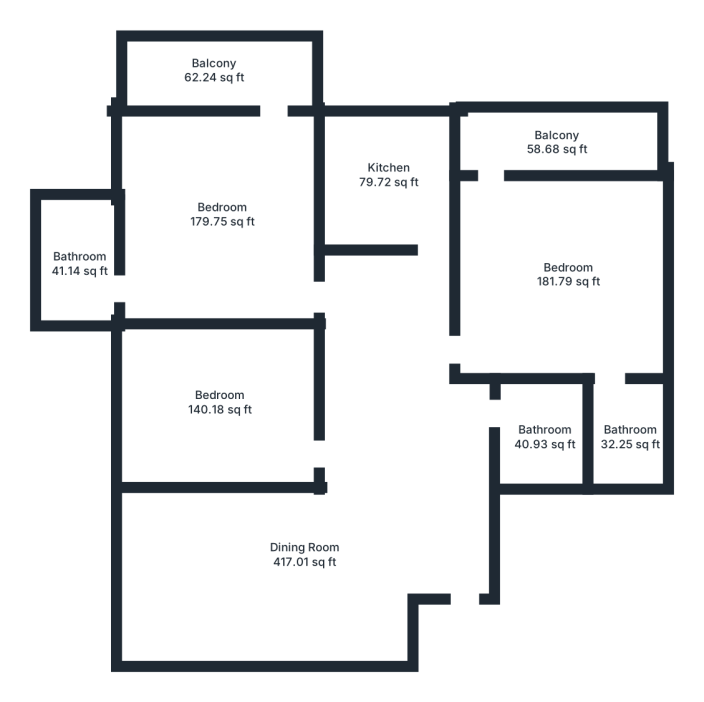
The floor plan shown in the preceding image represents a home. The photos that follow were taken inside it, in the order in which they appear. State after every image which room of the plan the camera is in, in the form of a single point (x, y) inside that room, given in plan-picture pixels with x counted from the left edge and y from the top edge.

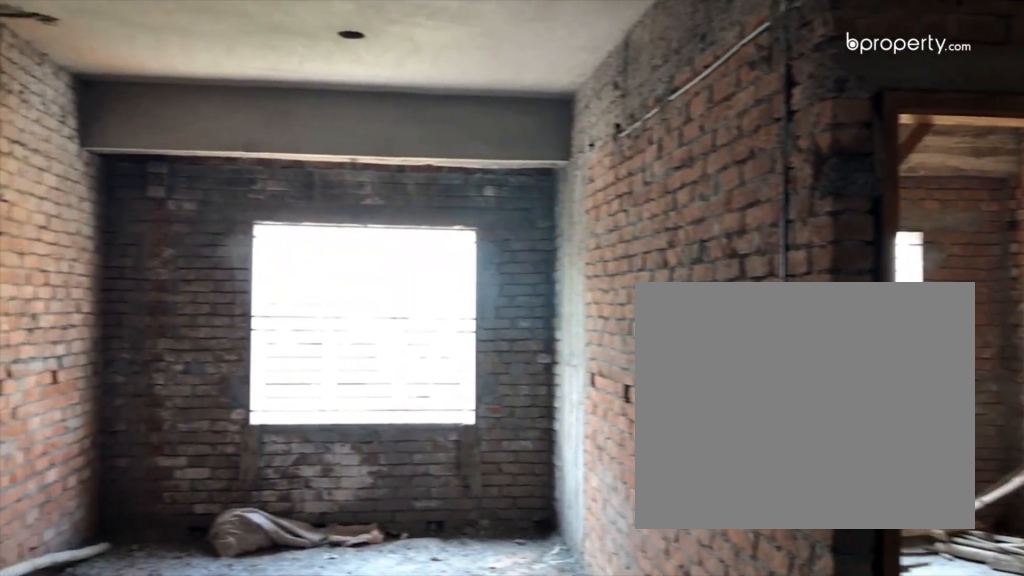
(406, 483)
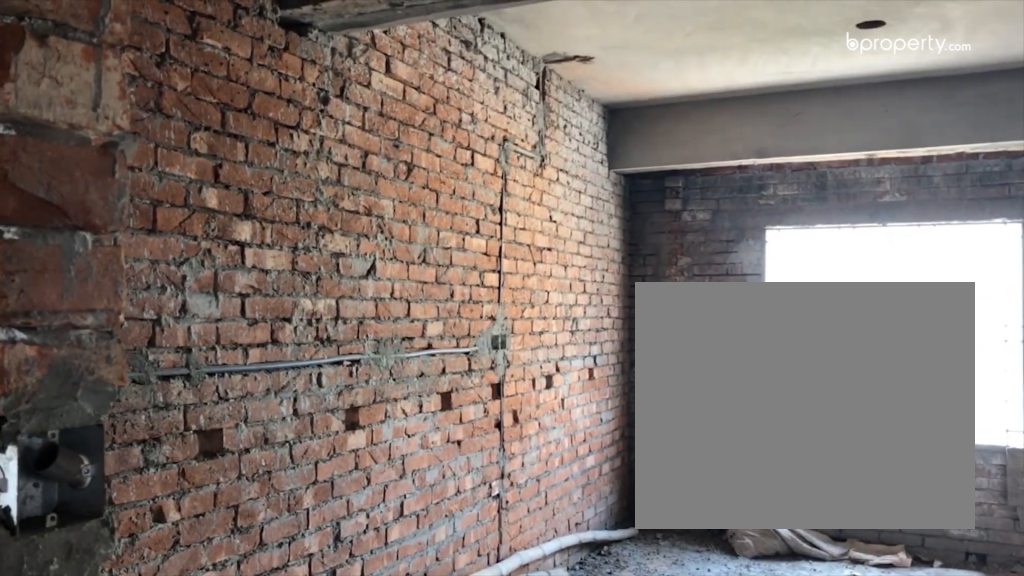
(406, 483)
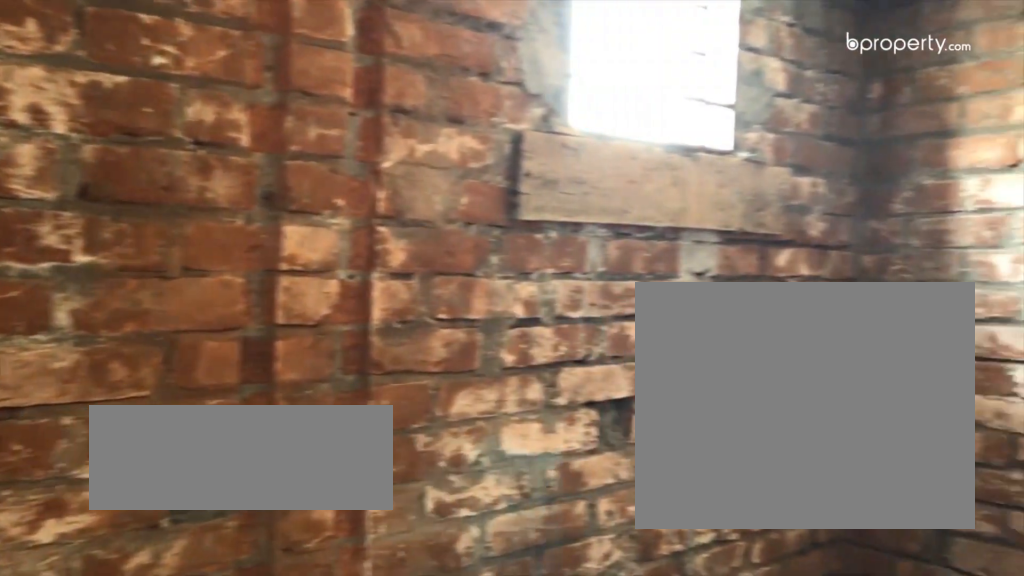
(84, 271)
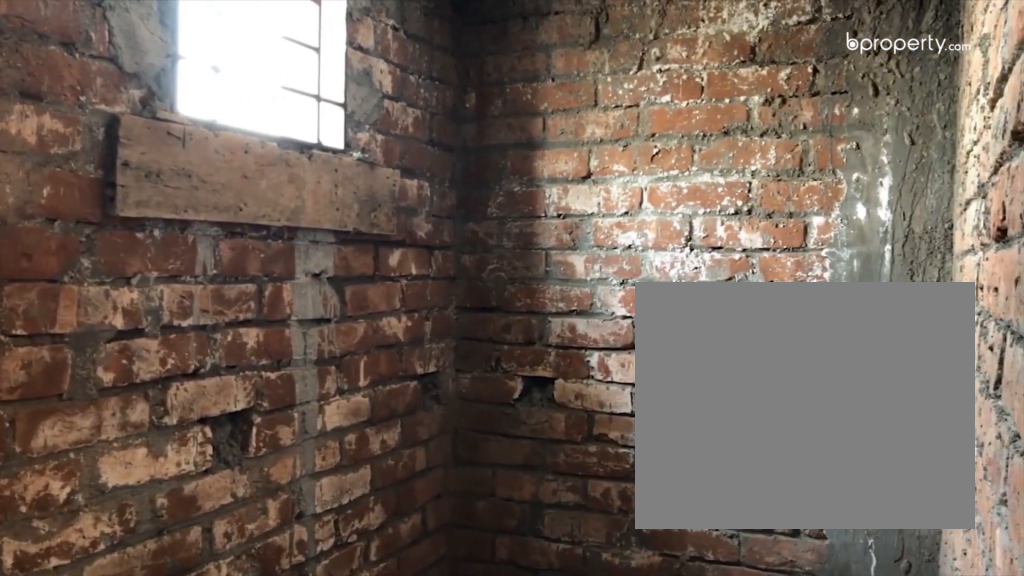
(84, 271)
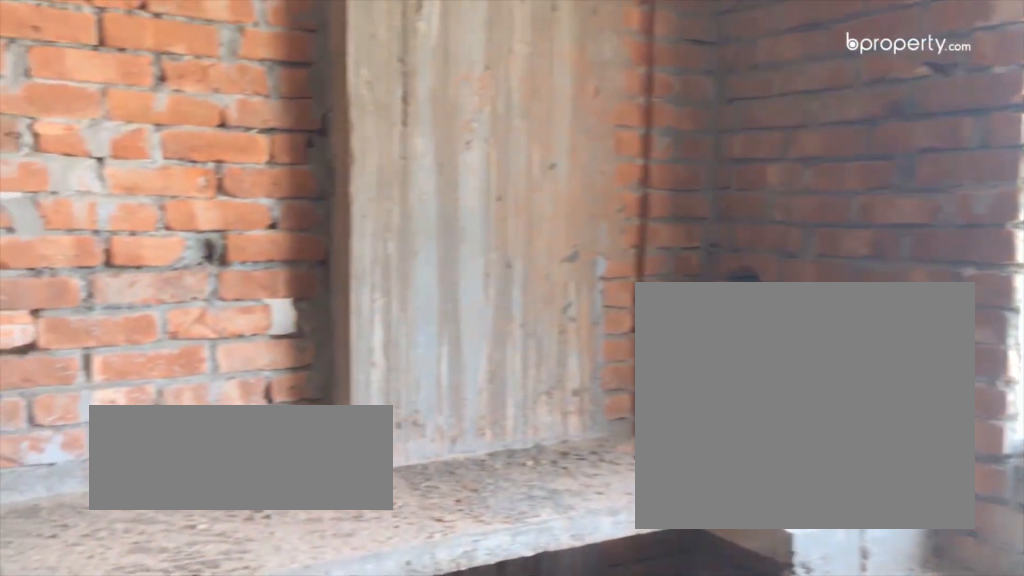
(396, 181)
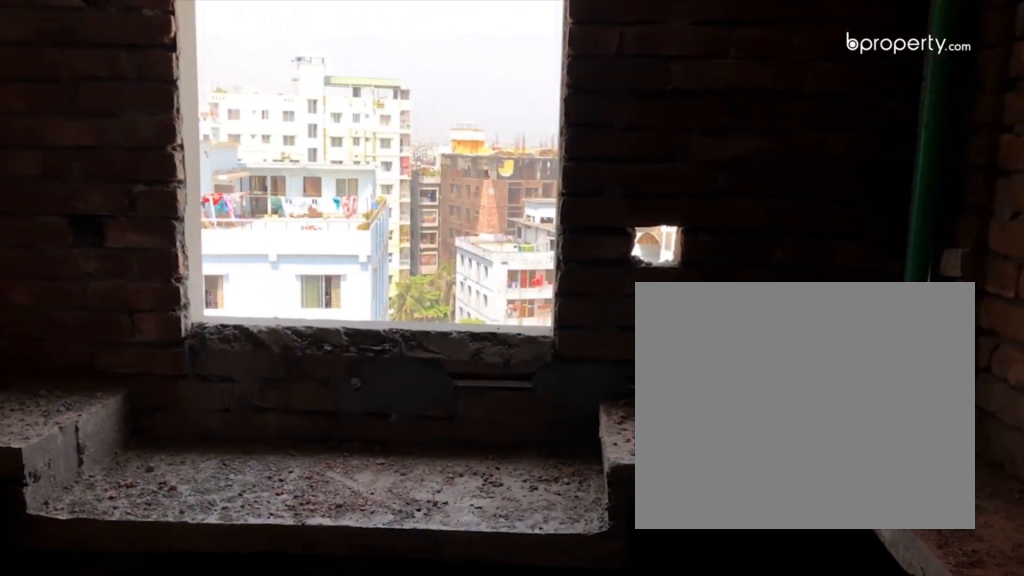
(396, 185)
